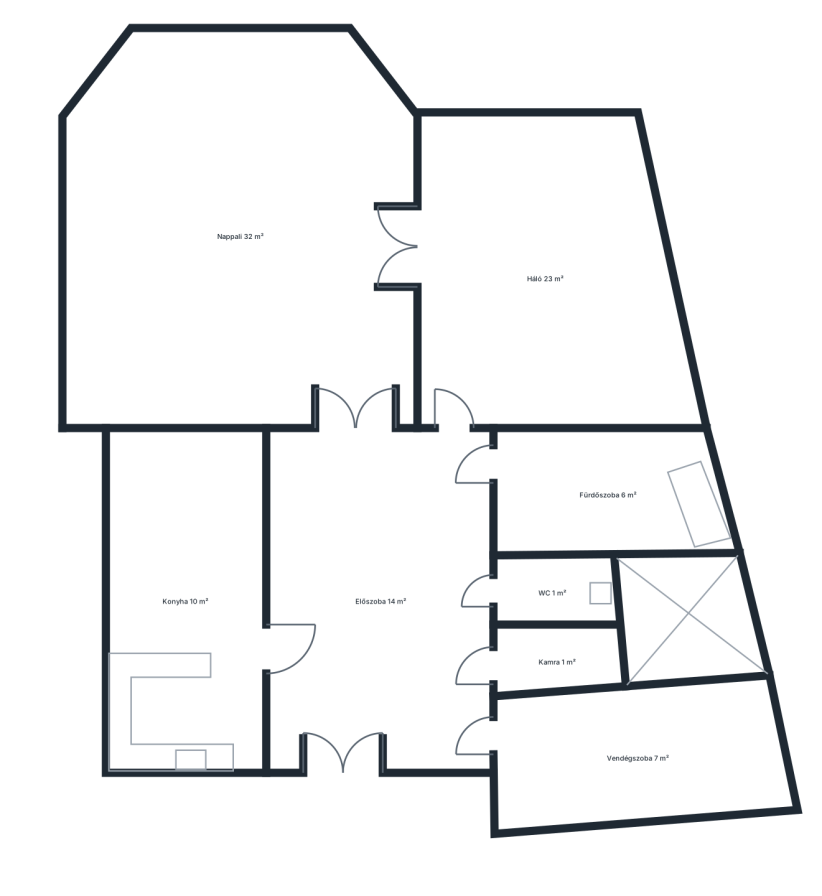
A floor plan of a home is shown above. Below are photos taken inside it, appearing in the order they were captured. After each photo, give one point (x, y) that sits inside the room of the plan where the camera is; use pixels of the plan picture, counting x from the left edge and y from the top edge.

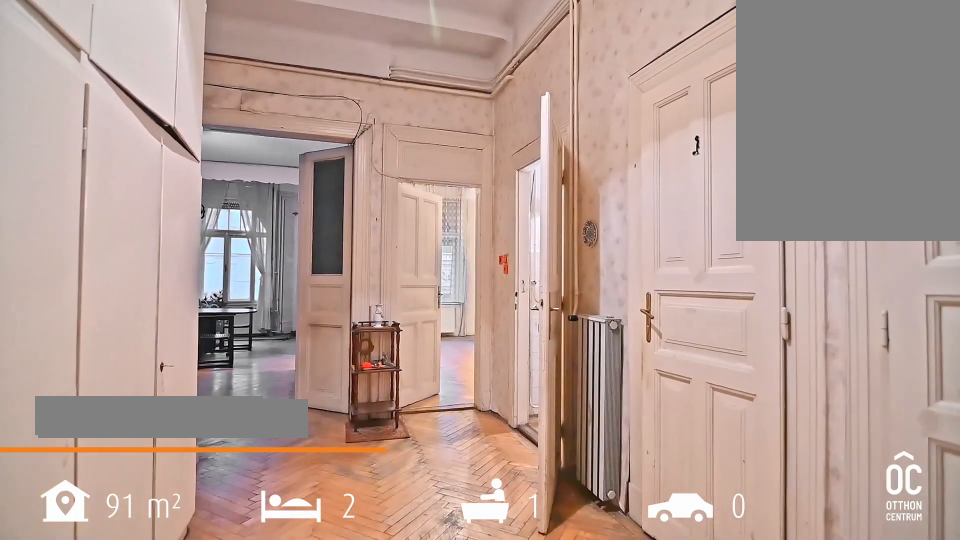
(379, 593)
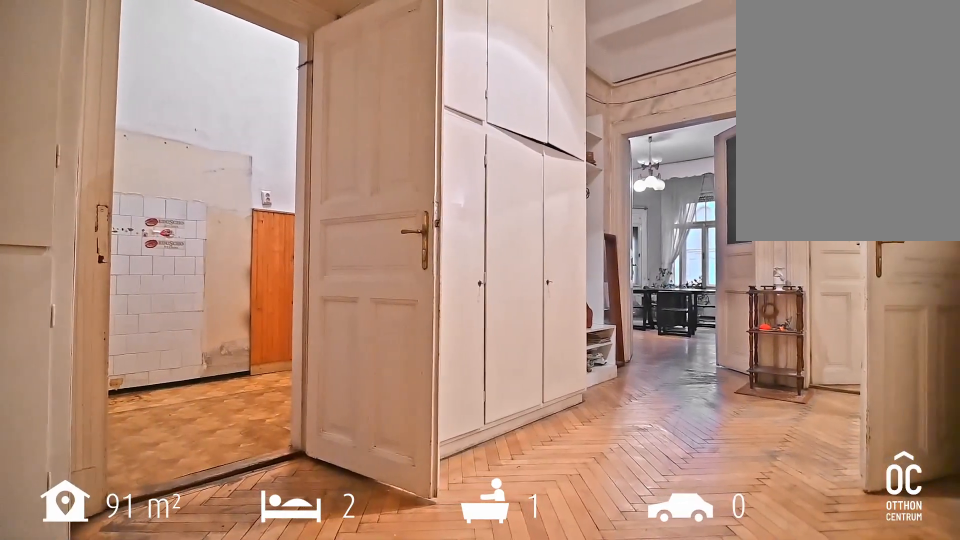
(379, 593)
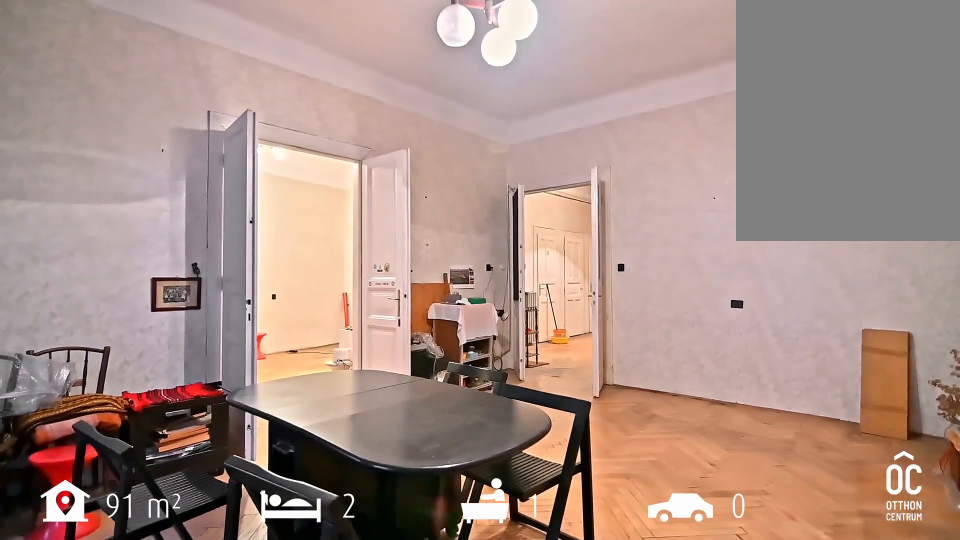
(241, 236)
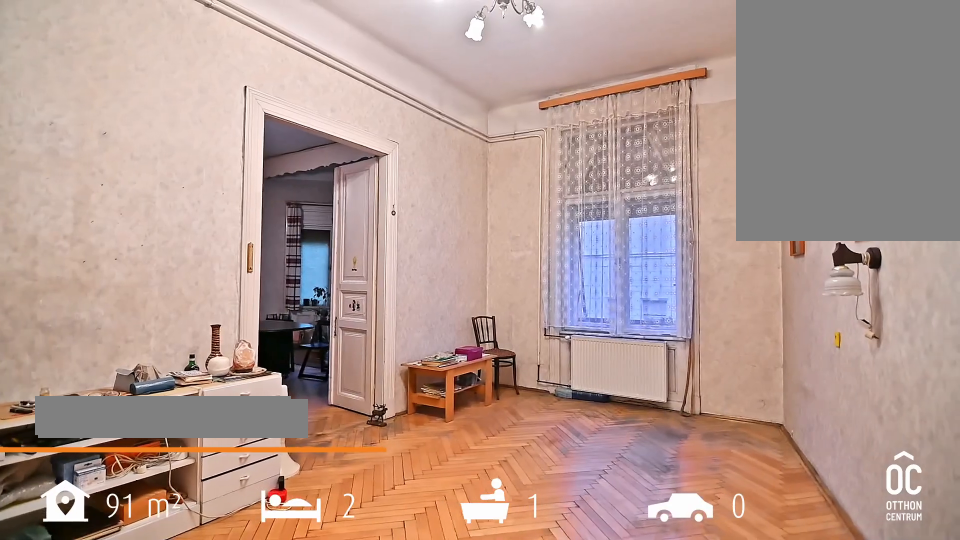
(538, 281)
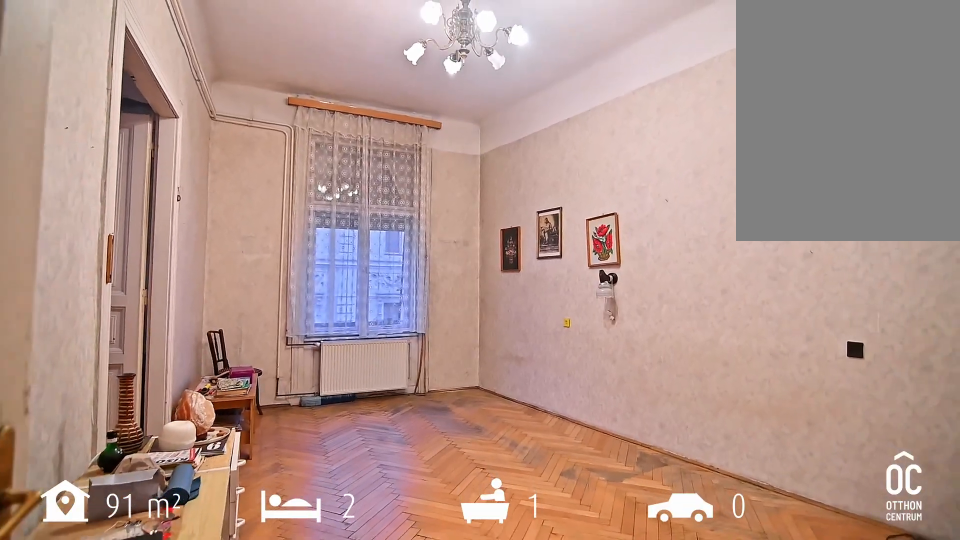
(538, 281)
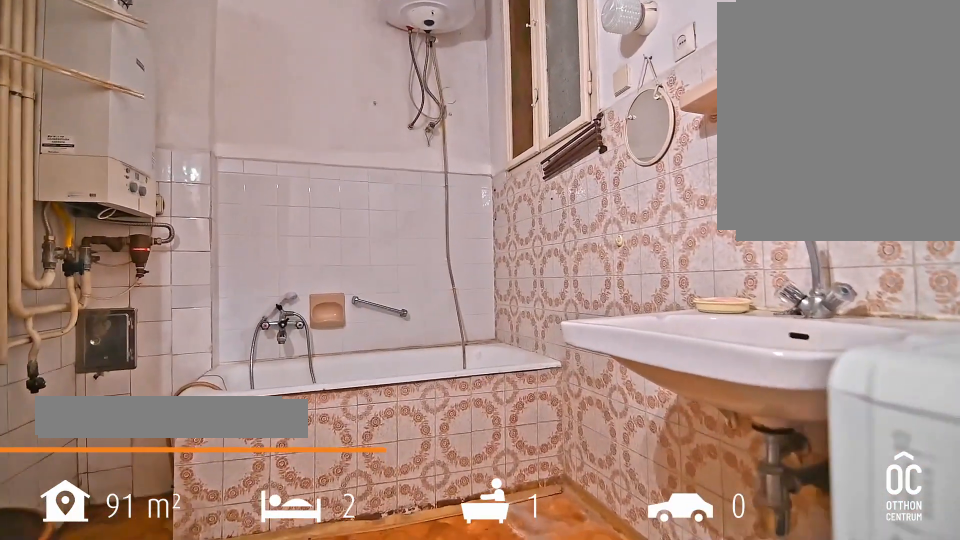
(603, 495)
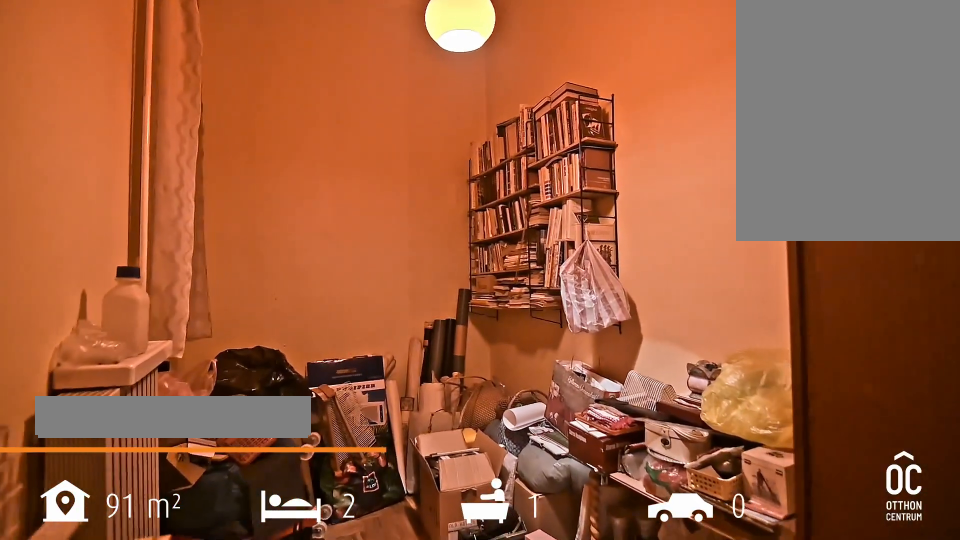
(640, 758)
